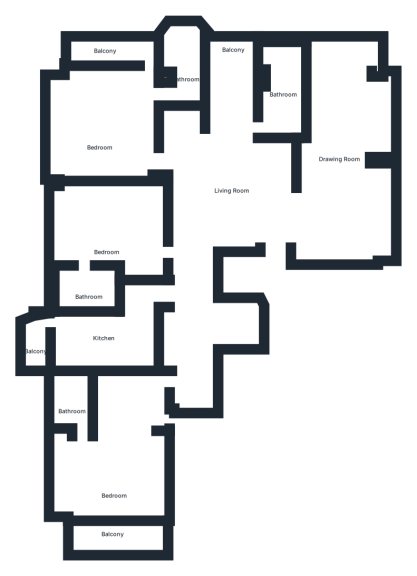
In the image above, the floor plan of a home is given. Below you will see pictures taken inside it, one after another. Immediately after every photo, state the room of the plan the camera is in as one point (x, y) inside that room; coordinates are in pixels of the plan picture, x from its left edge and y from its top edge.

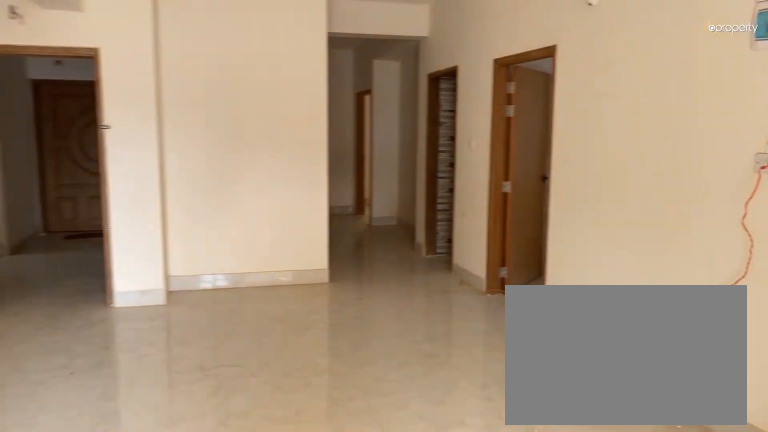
(235, 189)
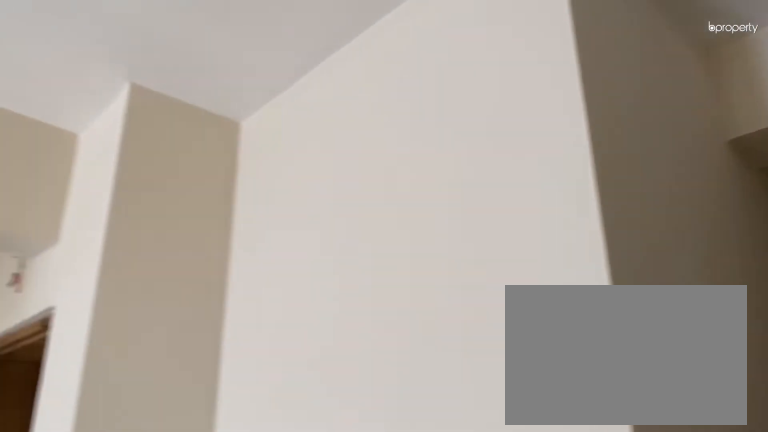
(235, 189)
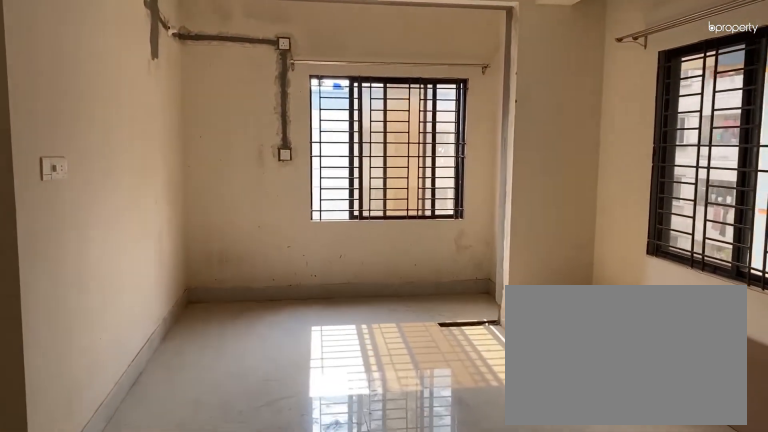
(338, 155)
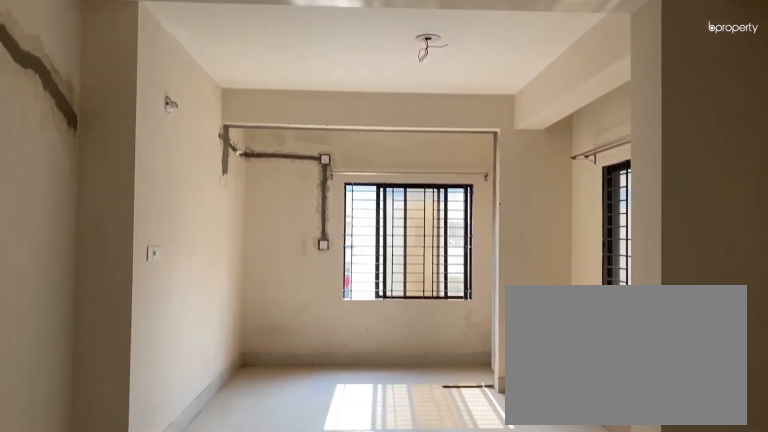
(338, 155)
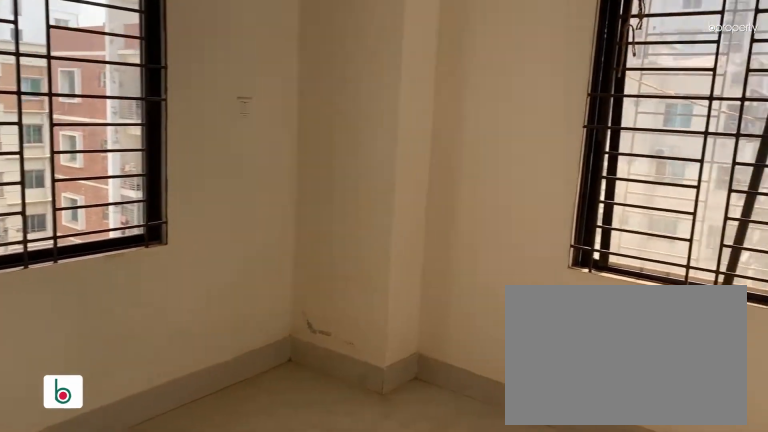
(102, 136)
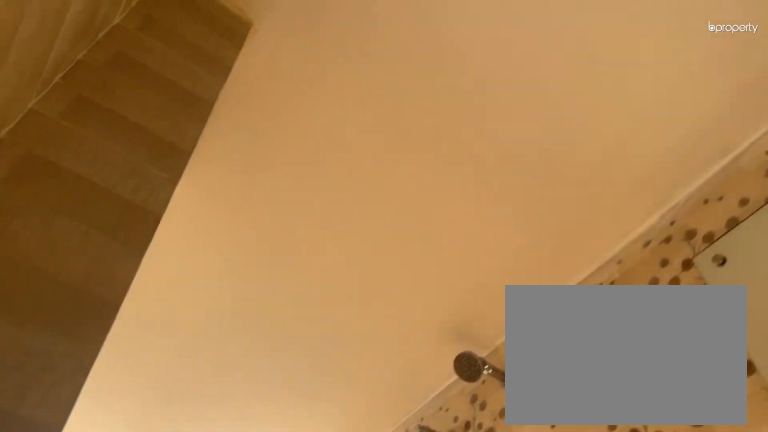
(189, 74)
